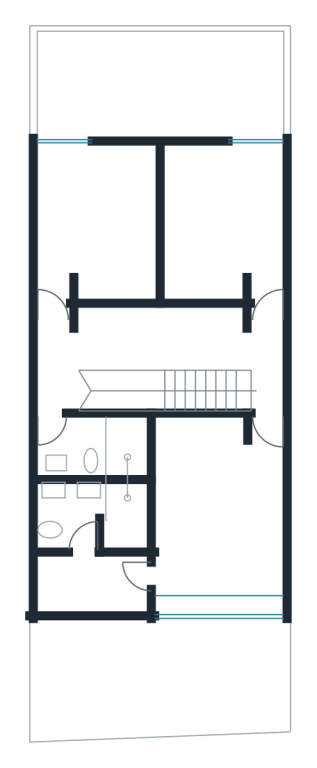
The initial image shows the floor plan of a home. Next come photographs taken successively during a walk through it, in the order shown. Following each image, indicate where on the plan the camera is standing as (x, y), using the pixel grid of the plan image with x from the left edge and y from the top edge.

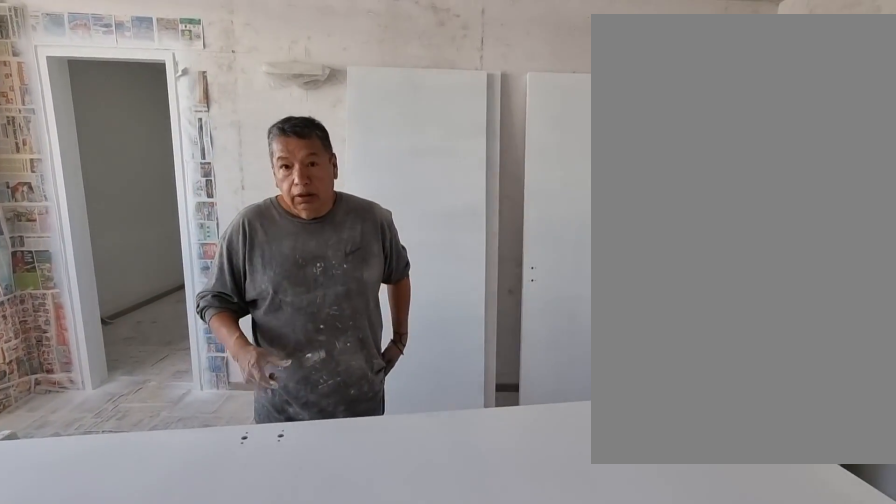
(260, 460)
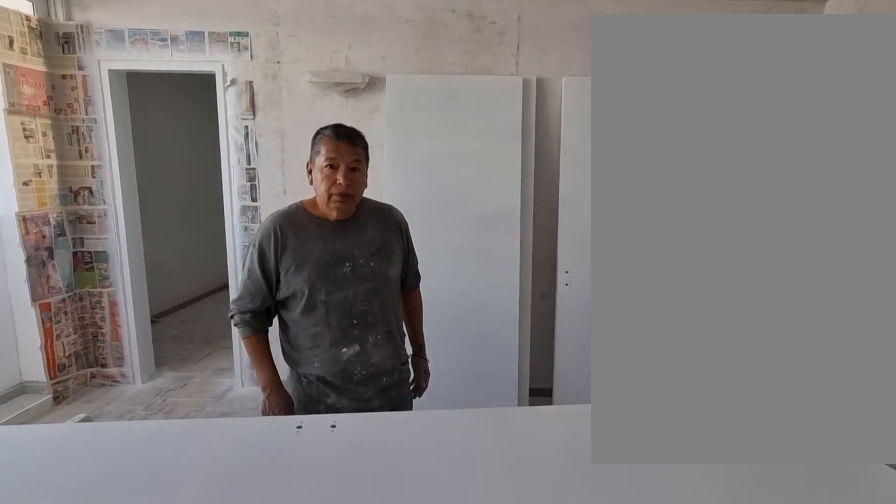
(257, 484)
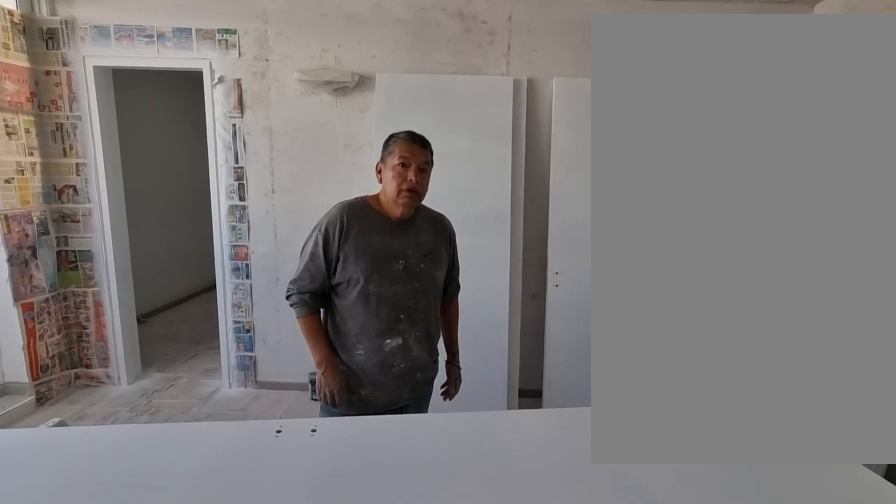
(256, 489)
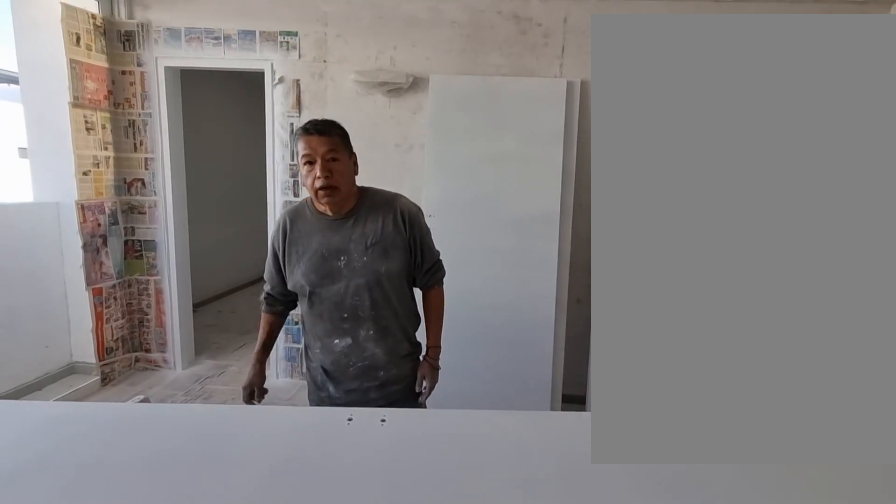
(255, 489)
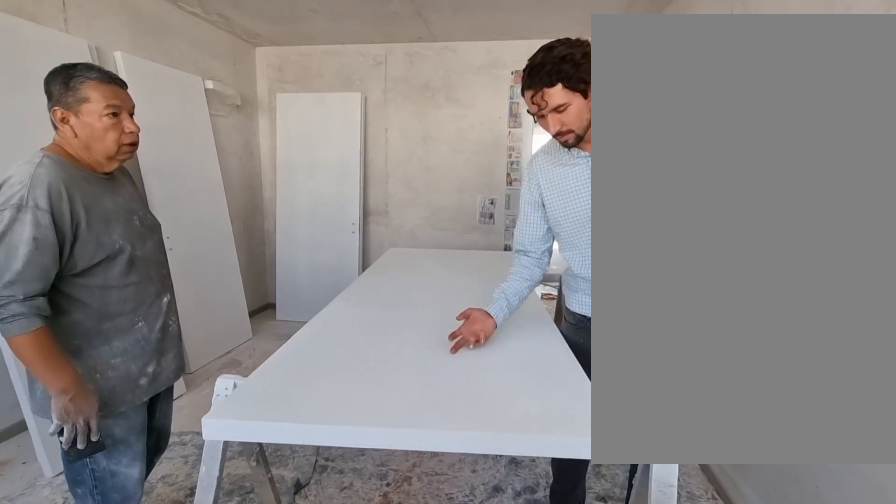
(222, 559)
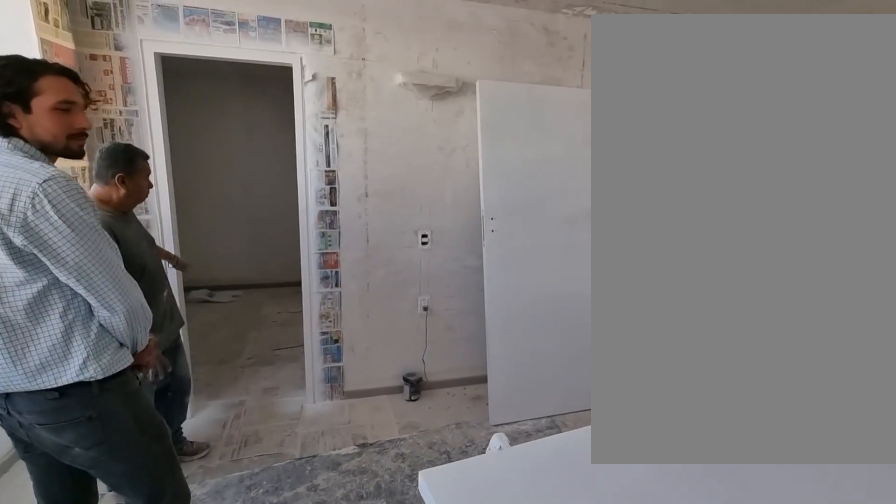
(226, 566)
